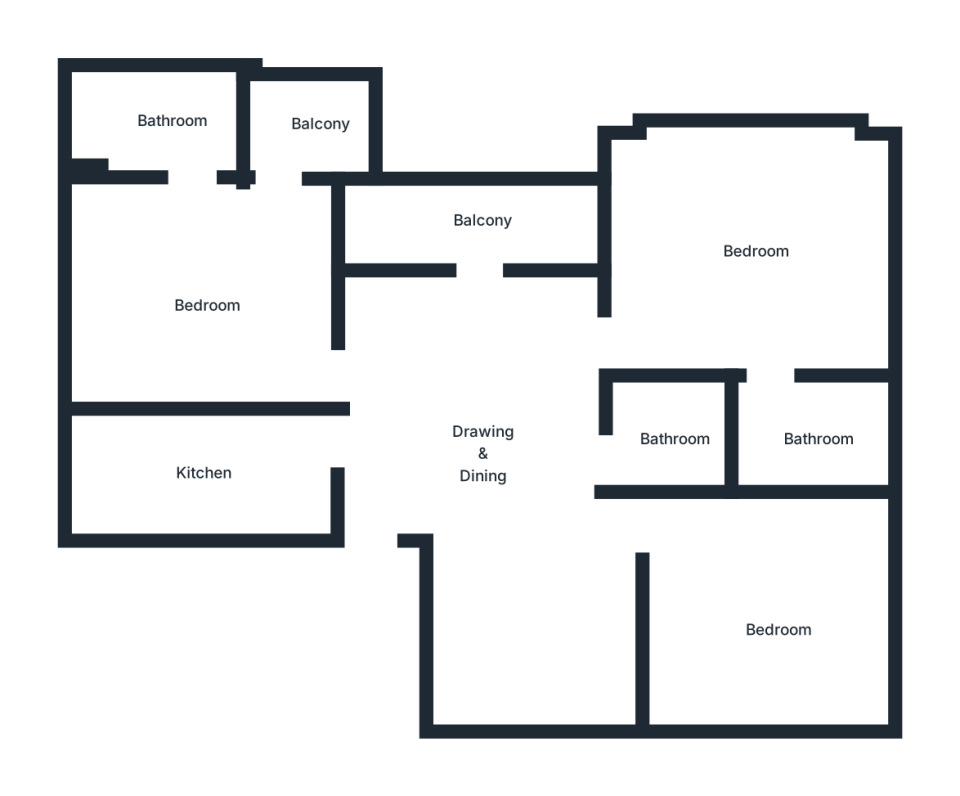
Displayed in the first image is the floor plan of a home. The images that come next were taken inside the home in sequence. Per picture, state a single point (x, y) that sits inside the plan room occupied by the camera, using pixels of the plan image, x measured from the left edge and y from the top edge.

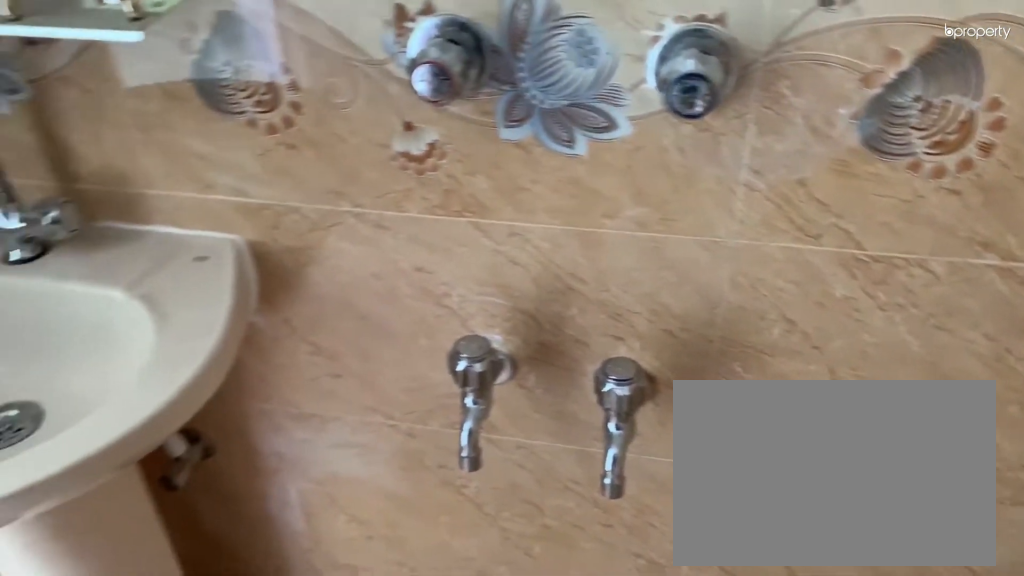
(676, 437)
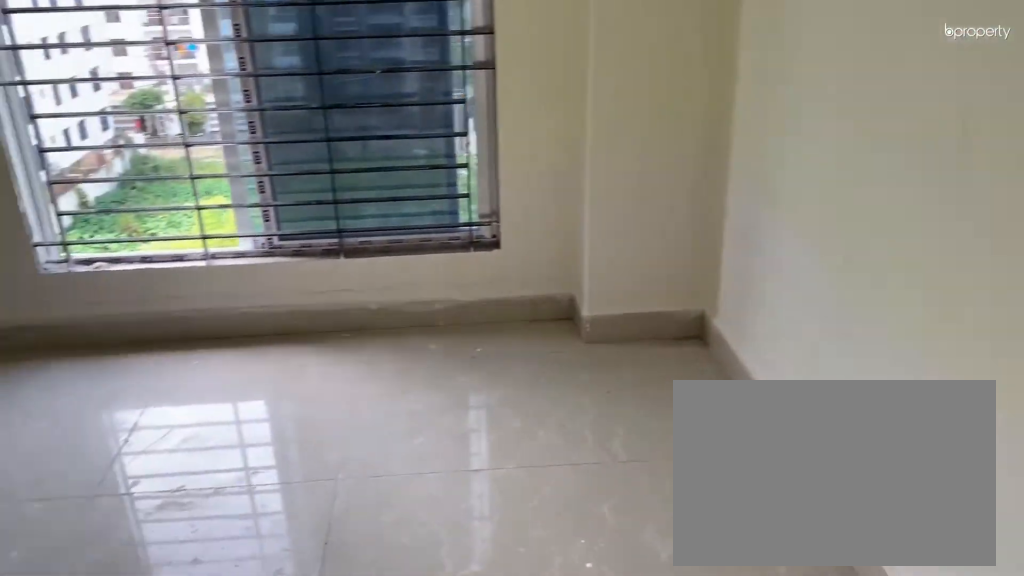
(749, 257)
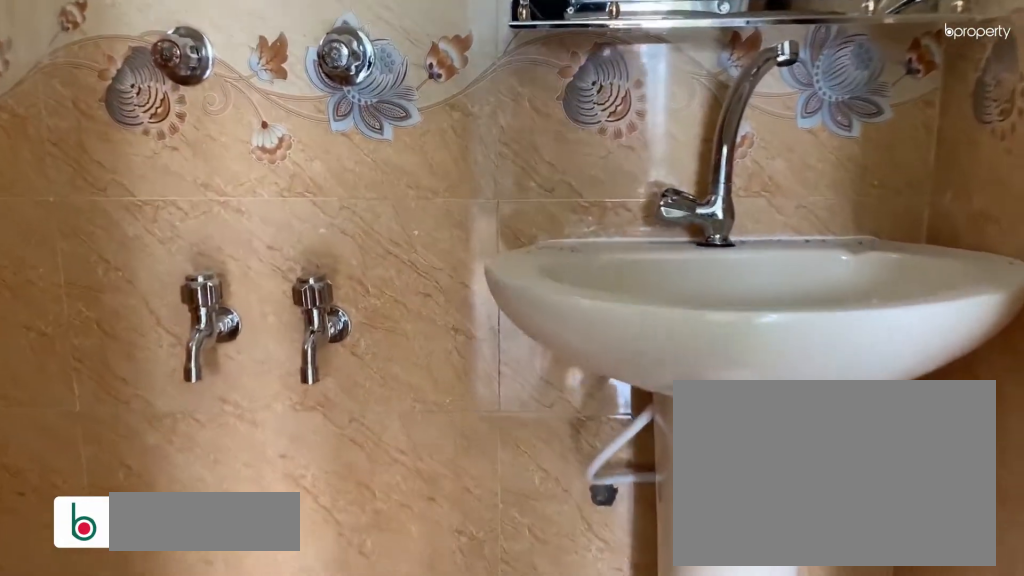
(817, 432)
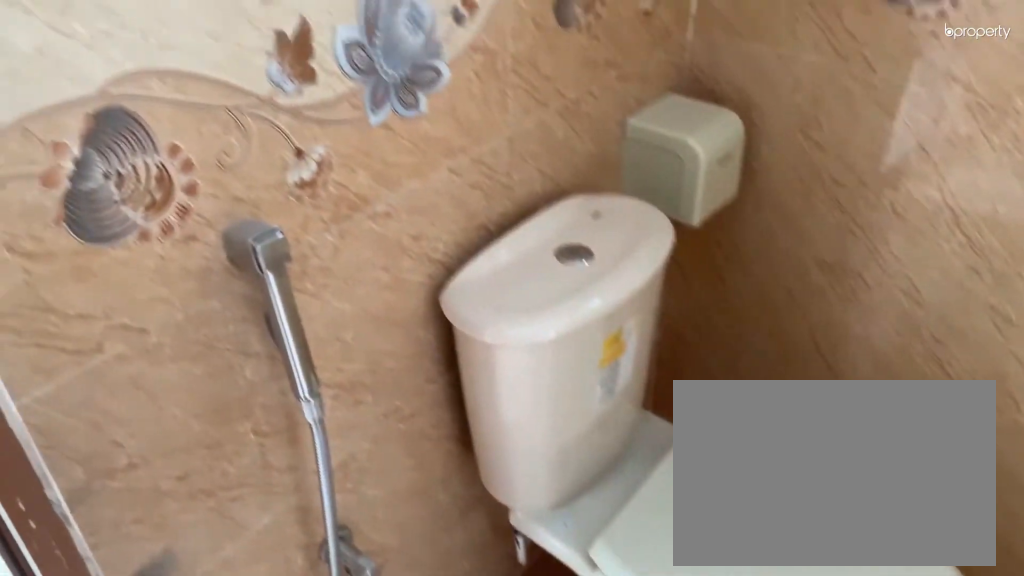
(817, 432)
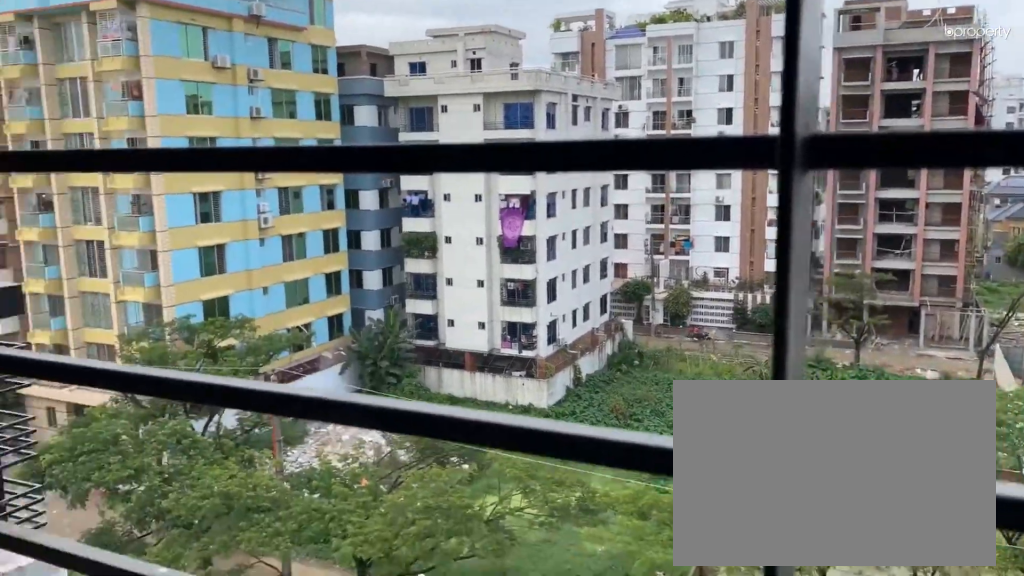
(482, 227)
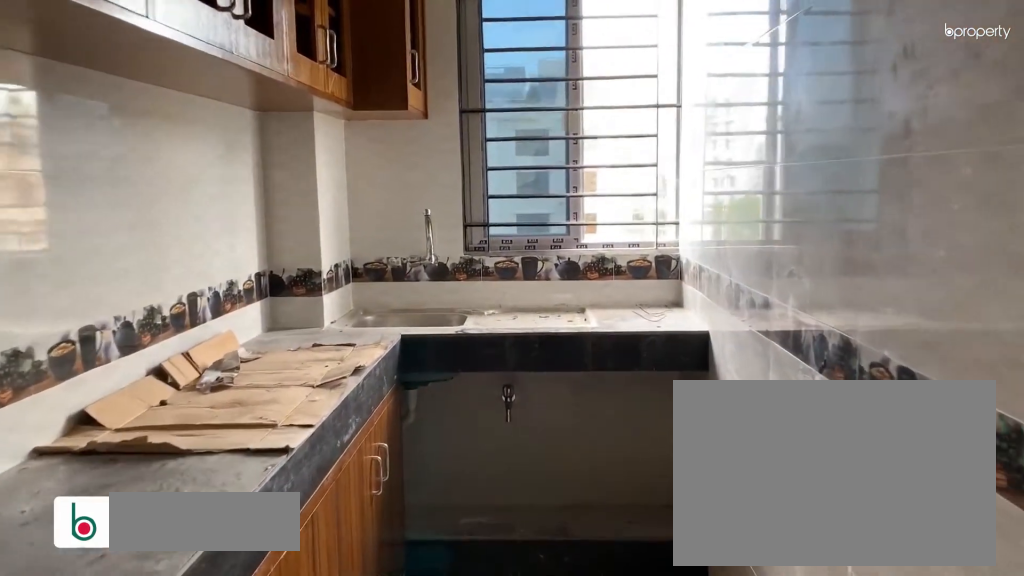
(203, 471)
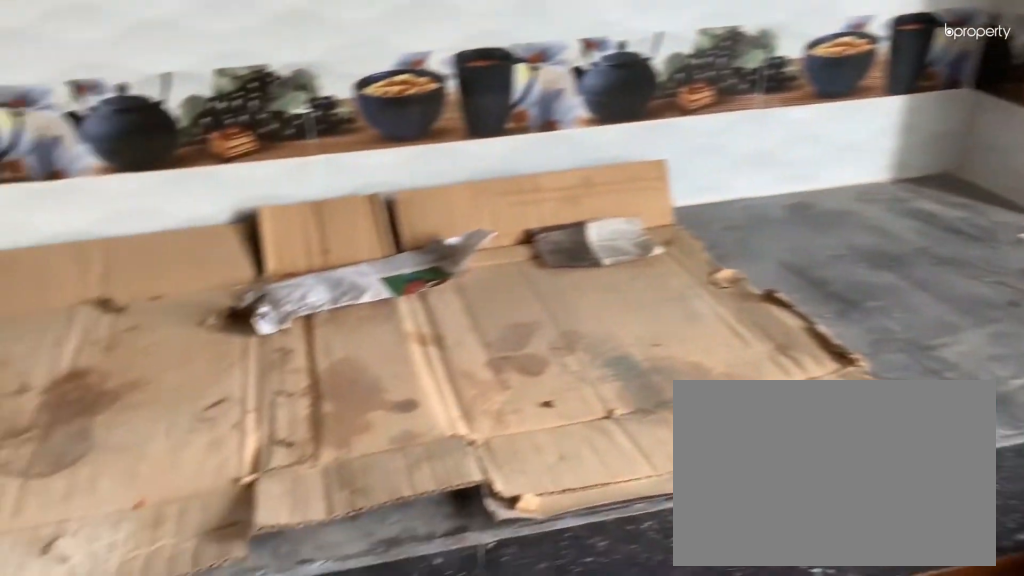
(203, 471)
